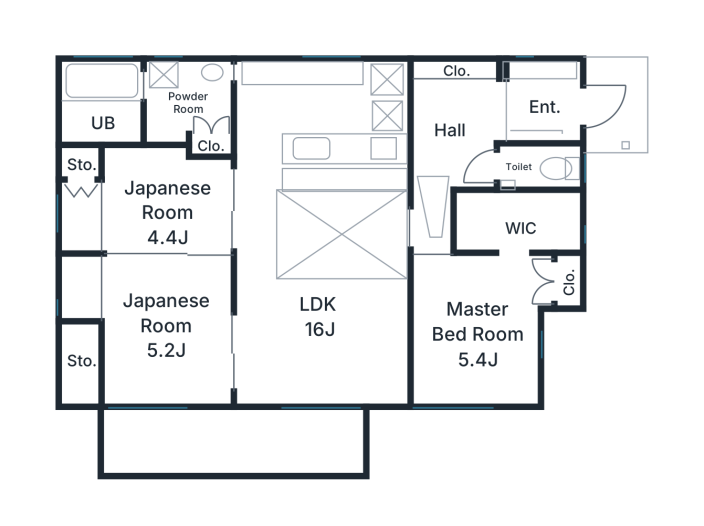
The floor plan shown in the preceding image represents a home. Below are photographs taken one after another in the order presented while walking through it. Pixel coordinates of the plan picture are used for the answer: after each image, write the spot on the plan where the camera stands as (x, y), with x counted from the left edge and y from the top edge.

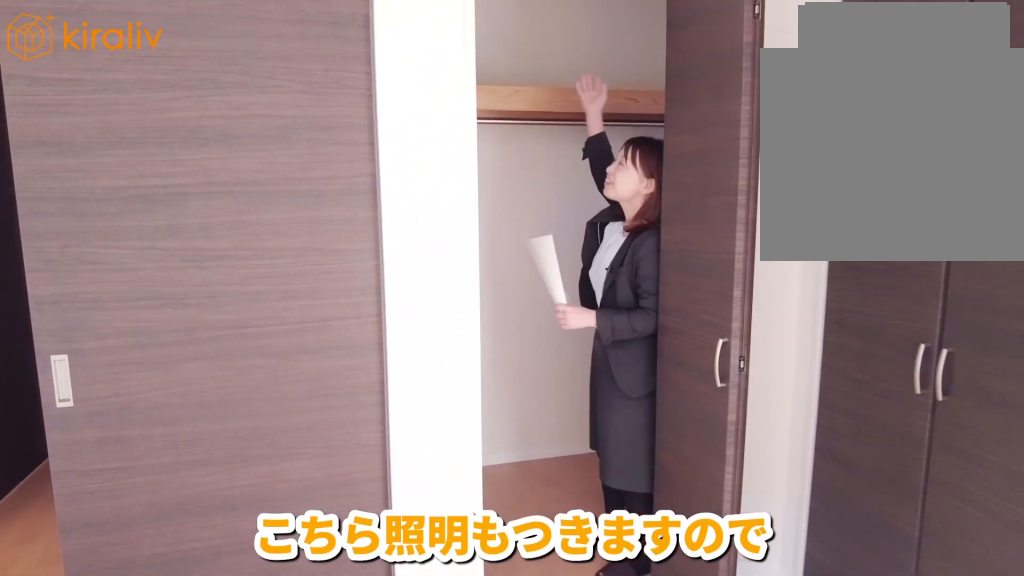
(497, 301)
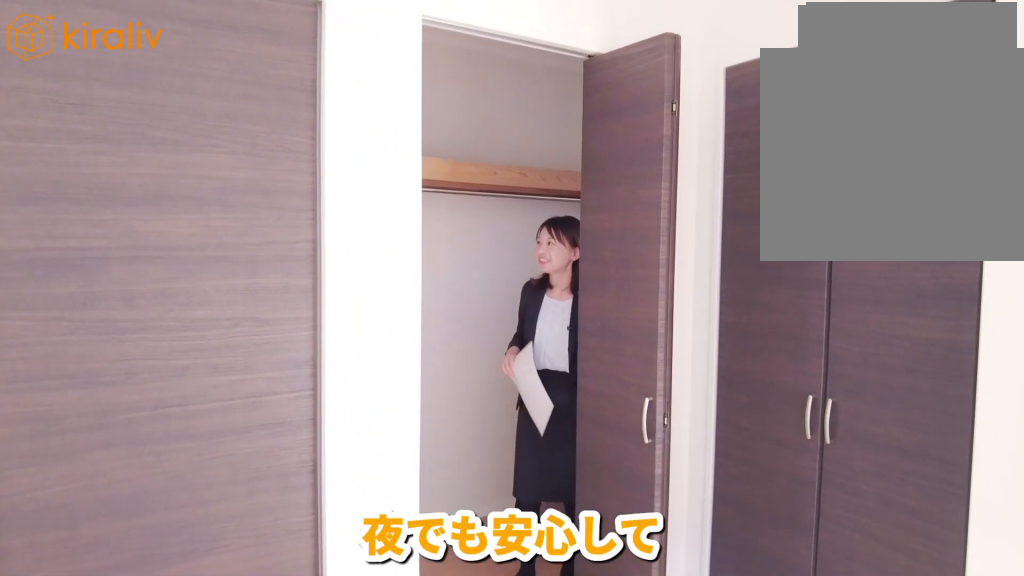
(493, 304)
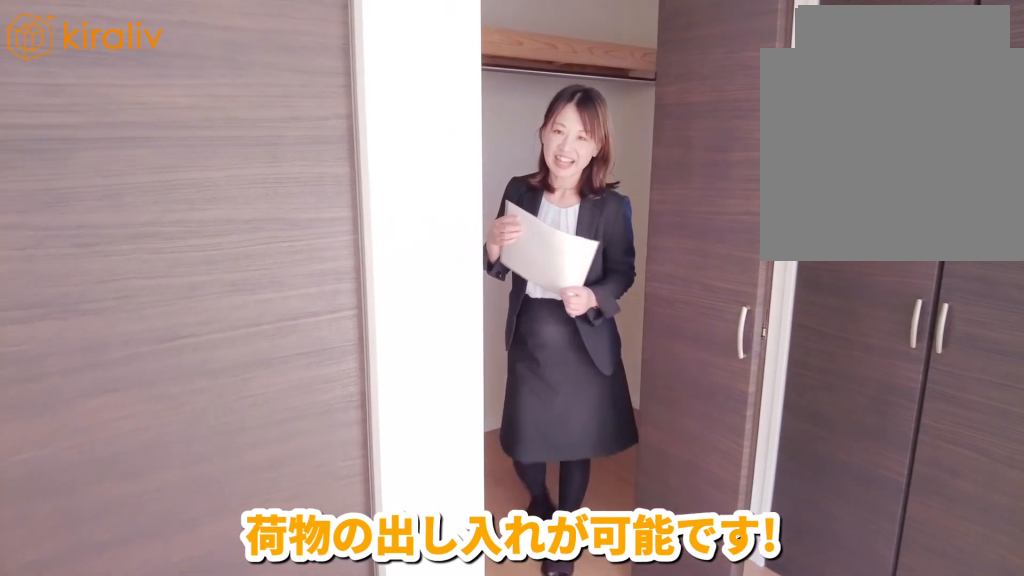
(490, 301)
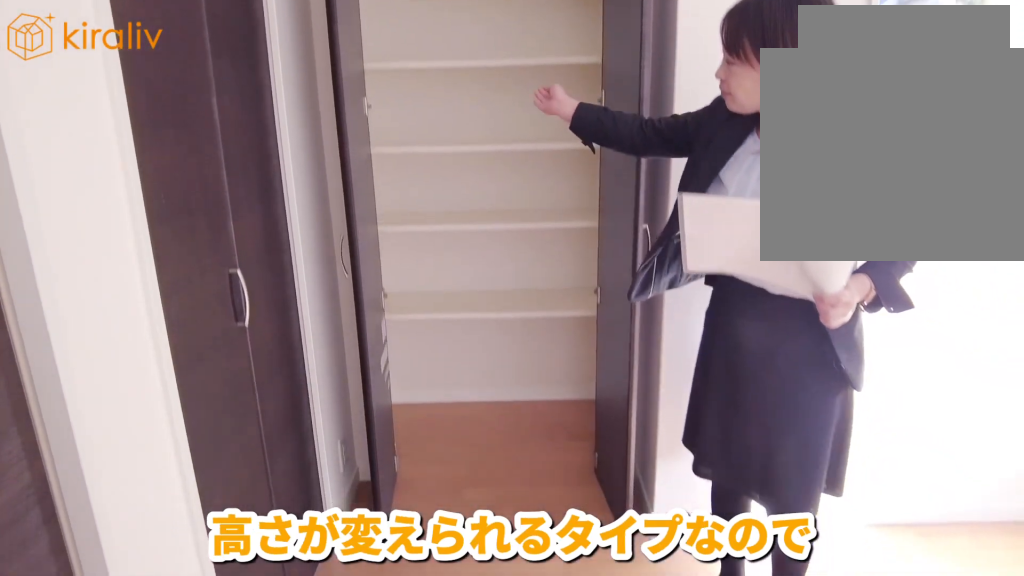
(476, 304)
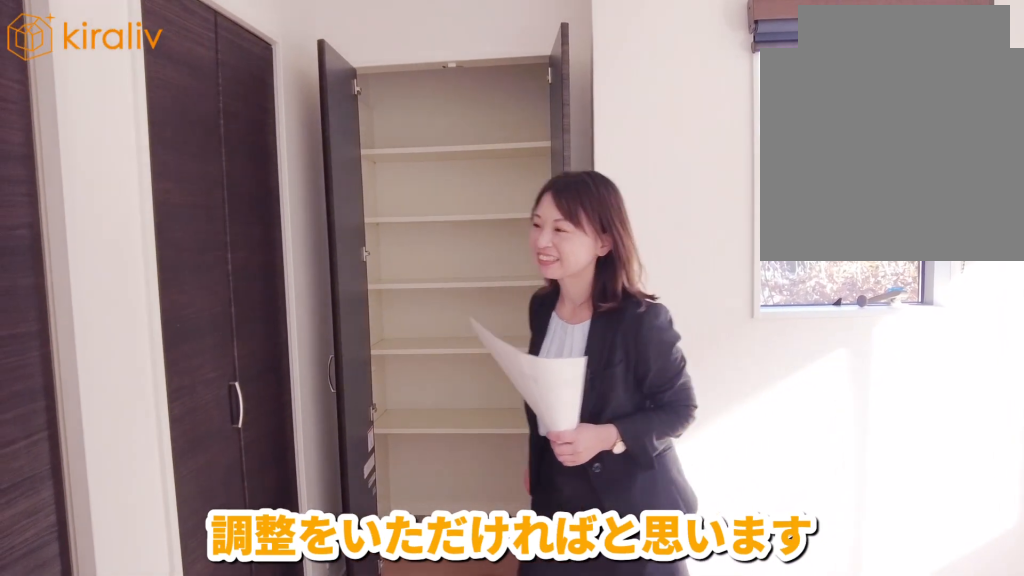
(470, 304)
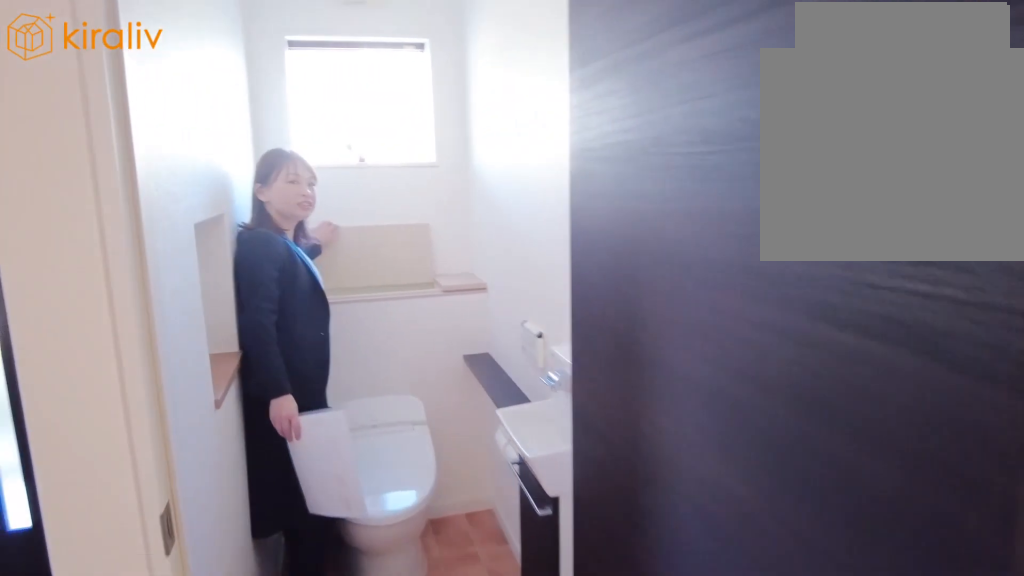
(502, 177)
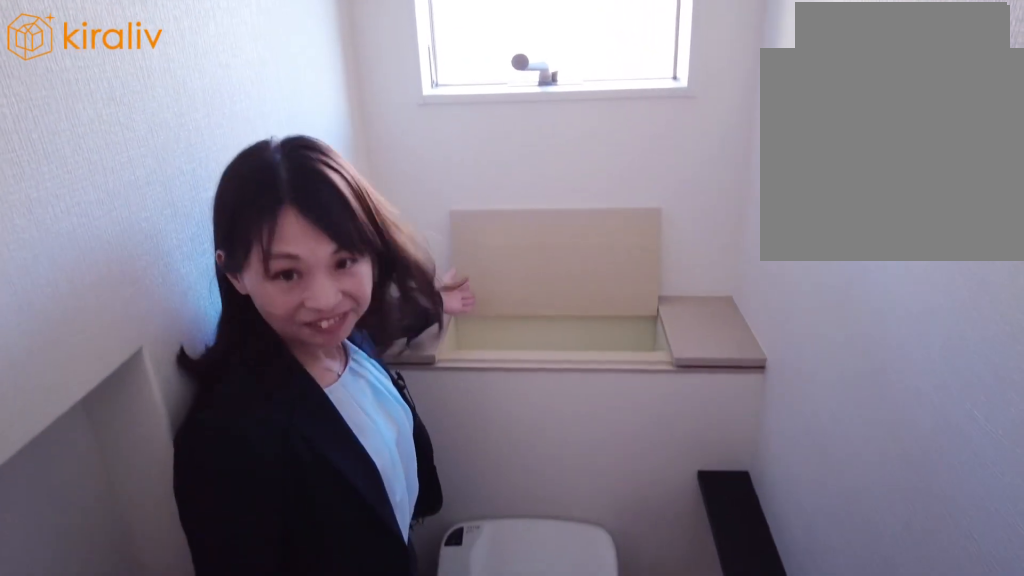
(496, 177)
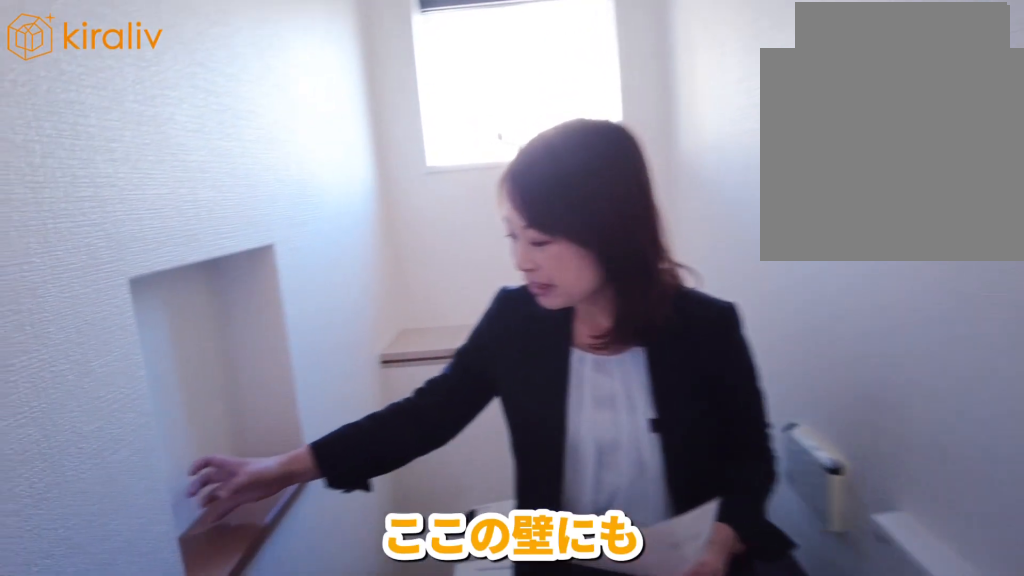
(481, 178)
